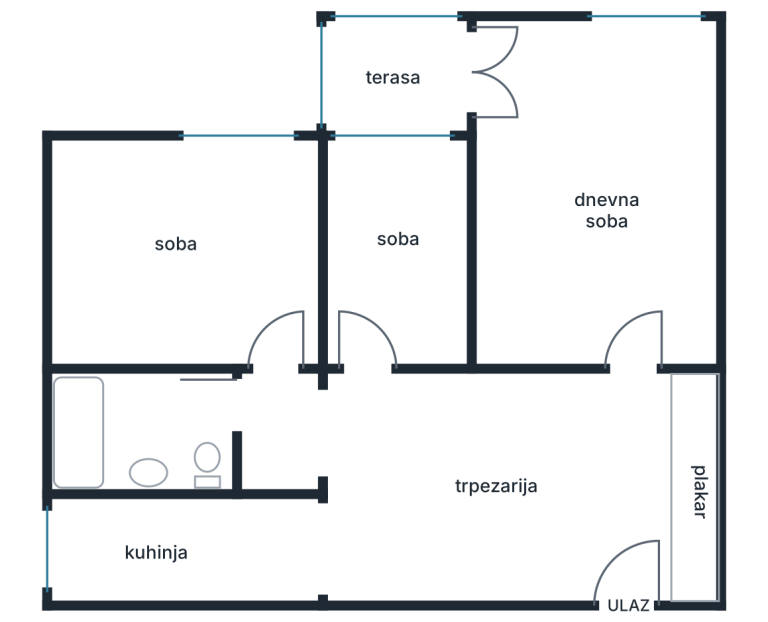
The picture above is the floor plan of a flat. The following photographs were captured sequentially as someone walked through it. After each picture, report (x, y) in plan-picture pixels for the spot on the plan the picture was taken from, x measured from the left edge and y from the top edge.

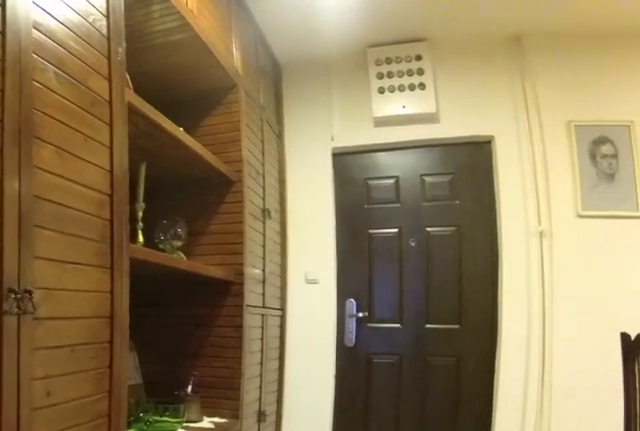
(643, 304)
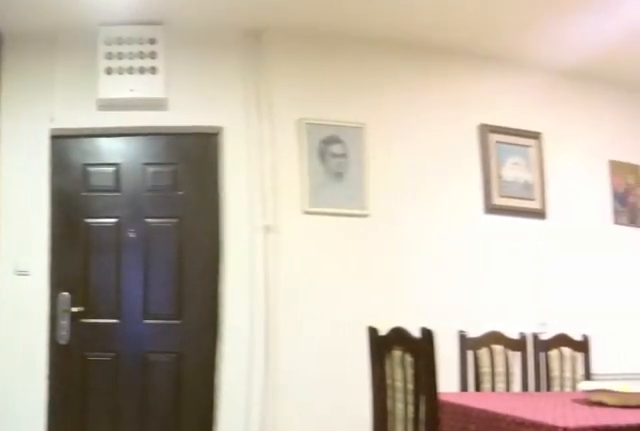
(646, 355)
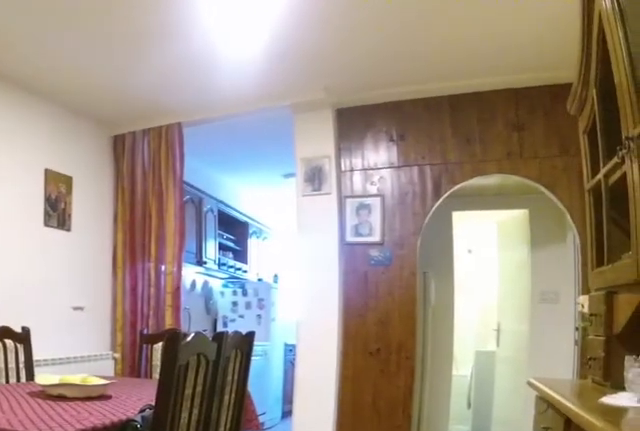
(631, 394)
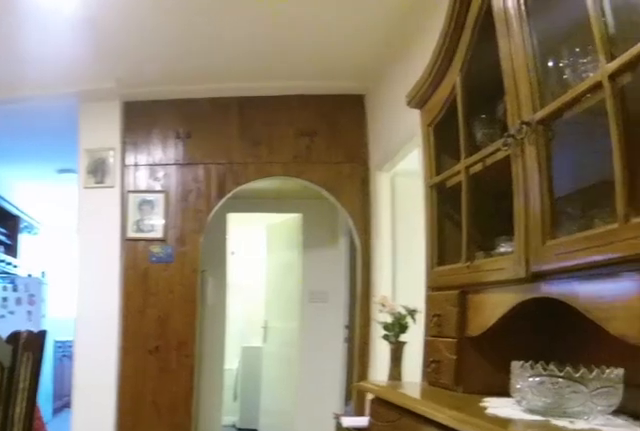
(594, 396)
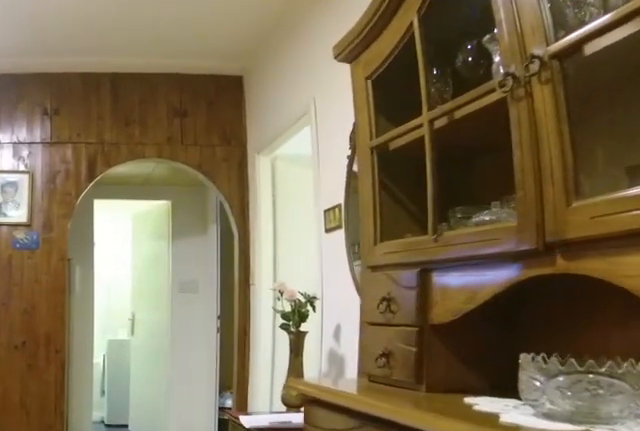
(569, 396)
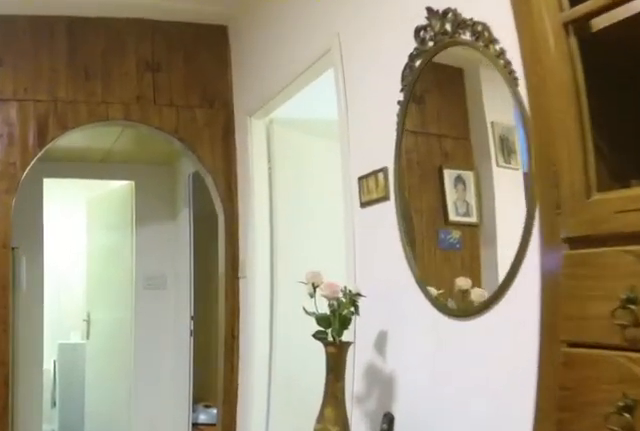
(537, 397)
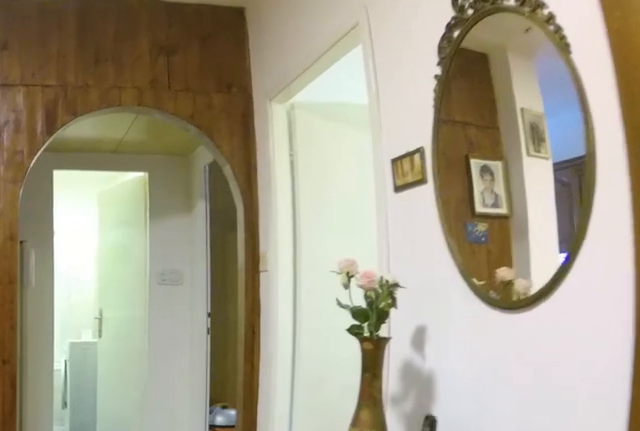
(530, 398)
